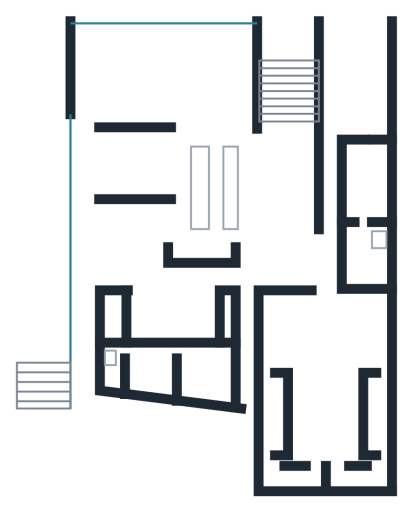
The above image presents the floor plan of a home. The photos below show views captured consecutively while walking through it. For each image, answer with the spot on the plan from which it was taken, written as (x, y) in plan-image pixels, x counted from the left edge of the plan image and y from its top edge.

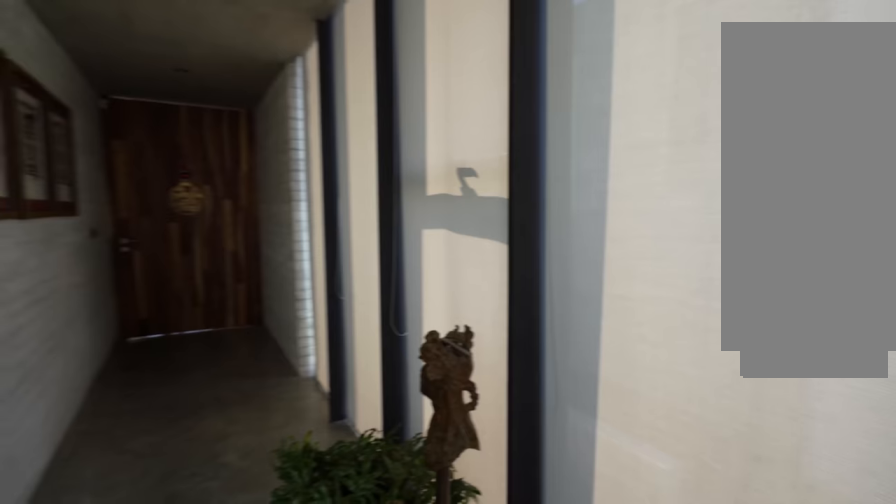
(82, 243)
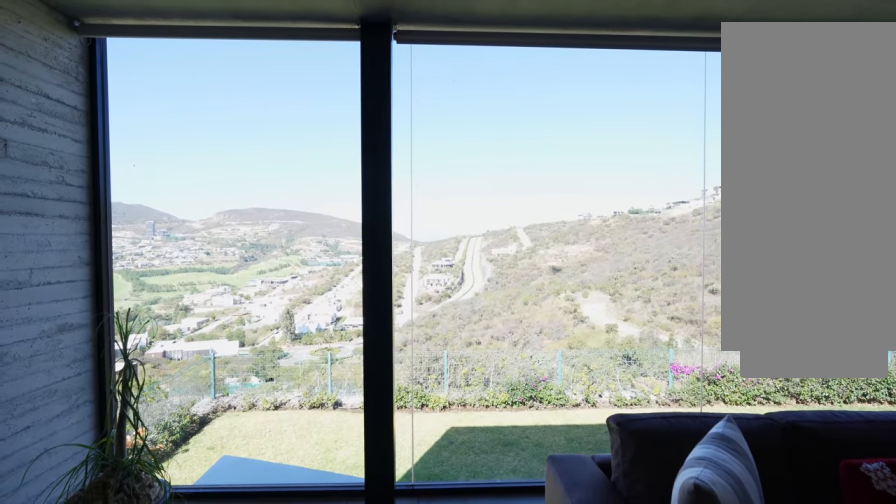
(103, 50)
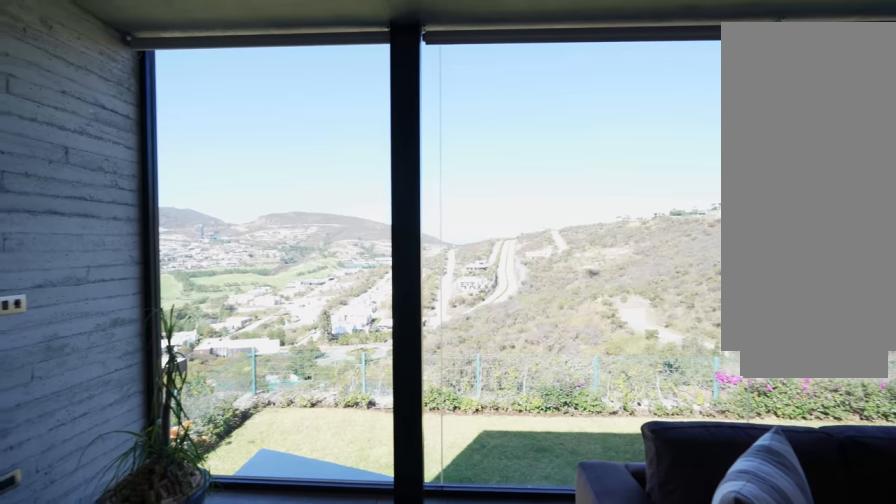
(104, 48)
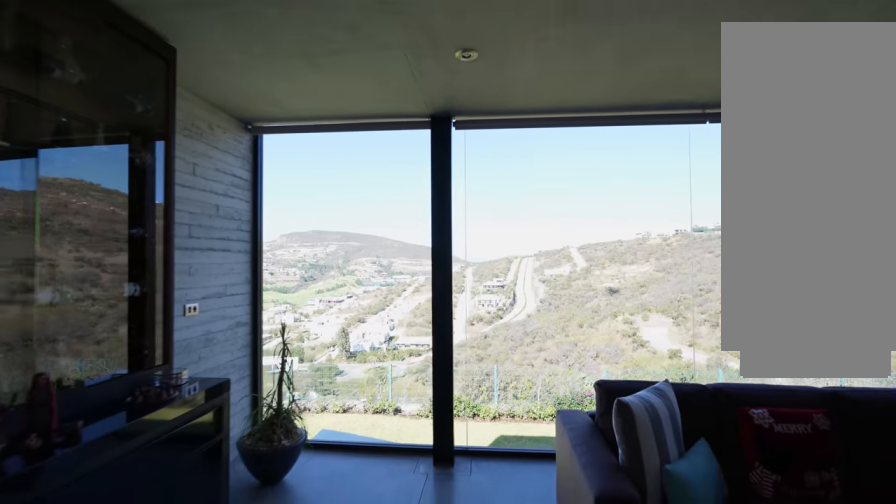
(103, 47)
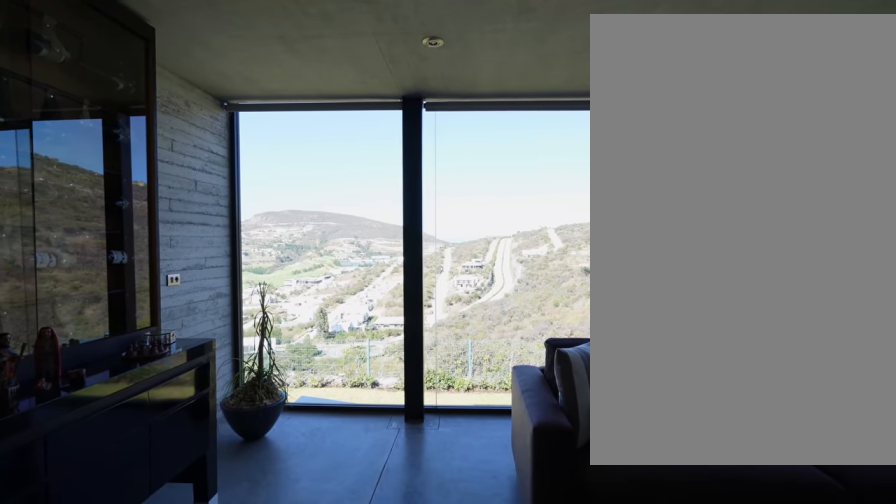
(95, 94)
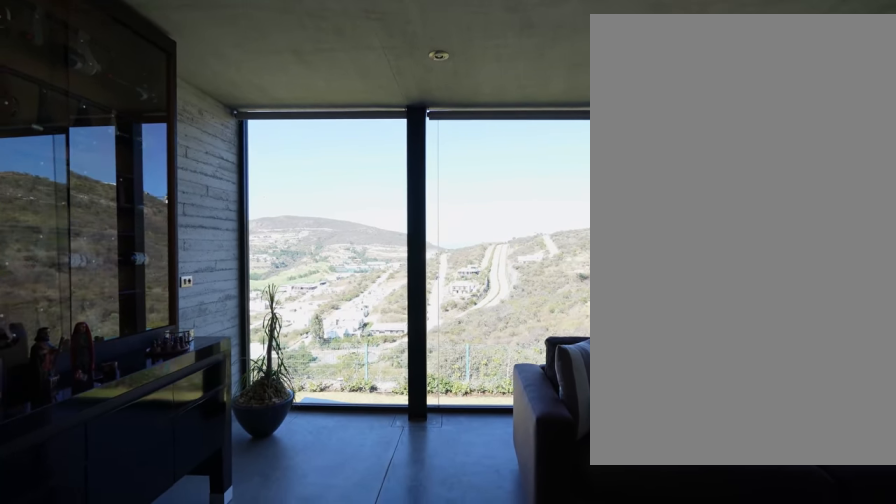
(93, 106)
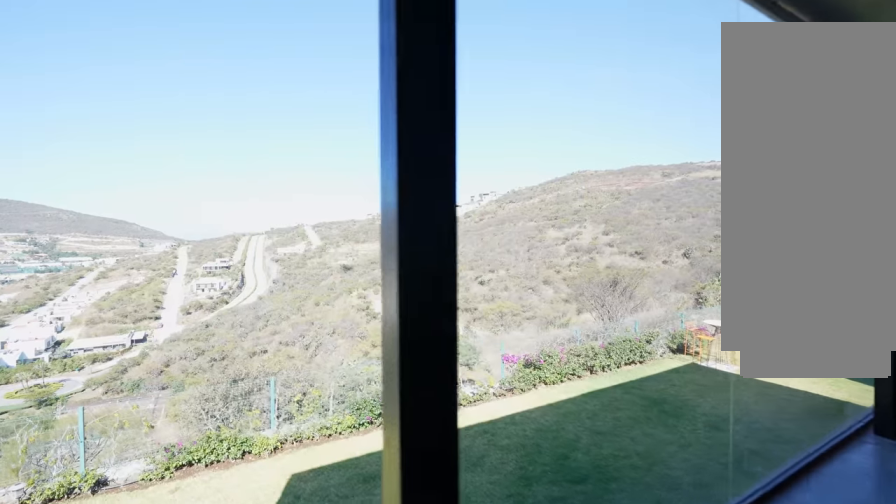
(94, 50)
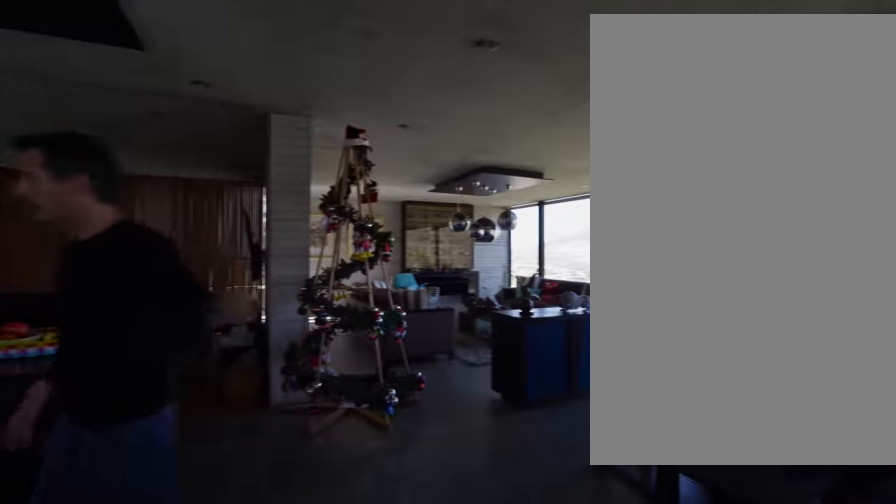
(234, 117)
